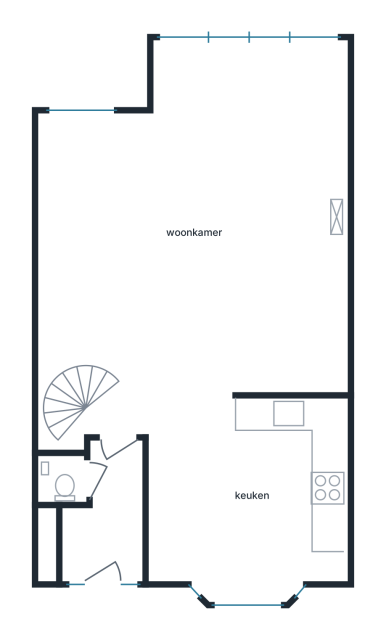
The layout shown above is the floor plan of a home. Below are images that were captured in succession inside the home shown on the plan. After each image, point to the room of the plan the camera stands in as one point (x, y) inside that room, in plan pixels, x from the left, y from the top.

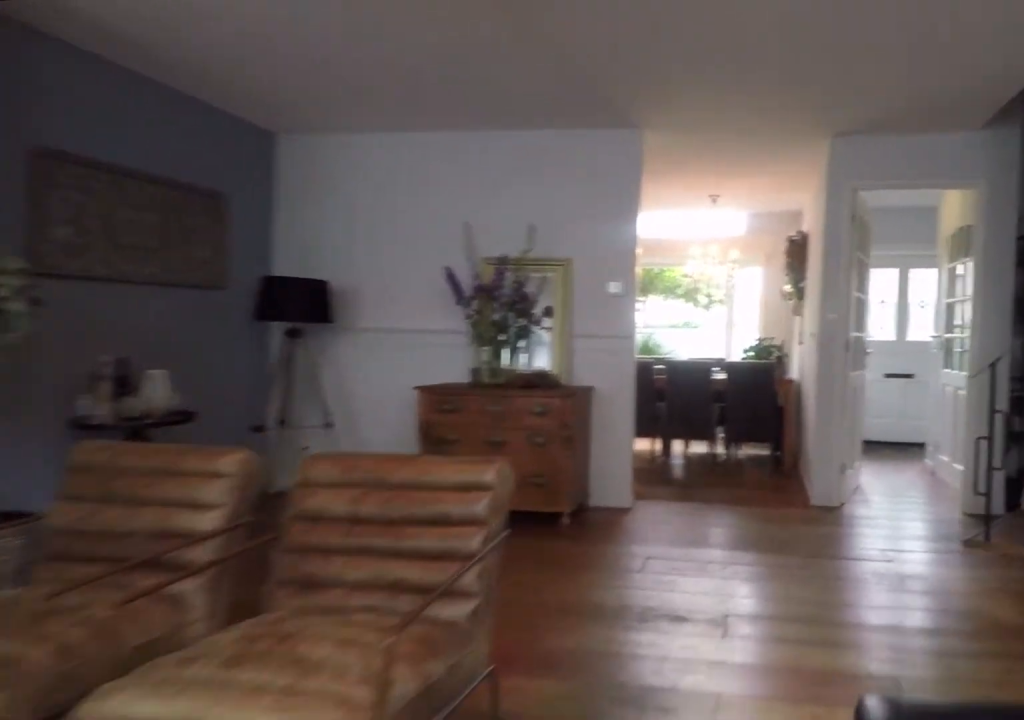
(199, 235)
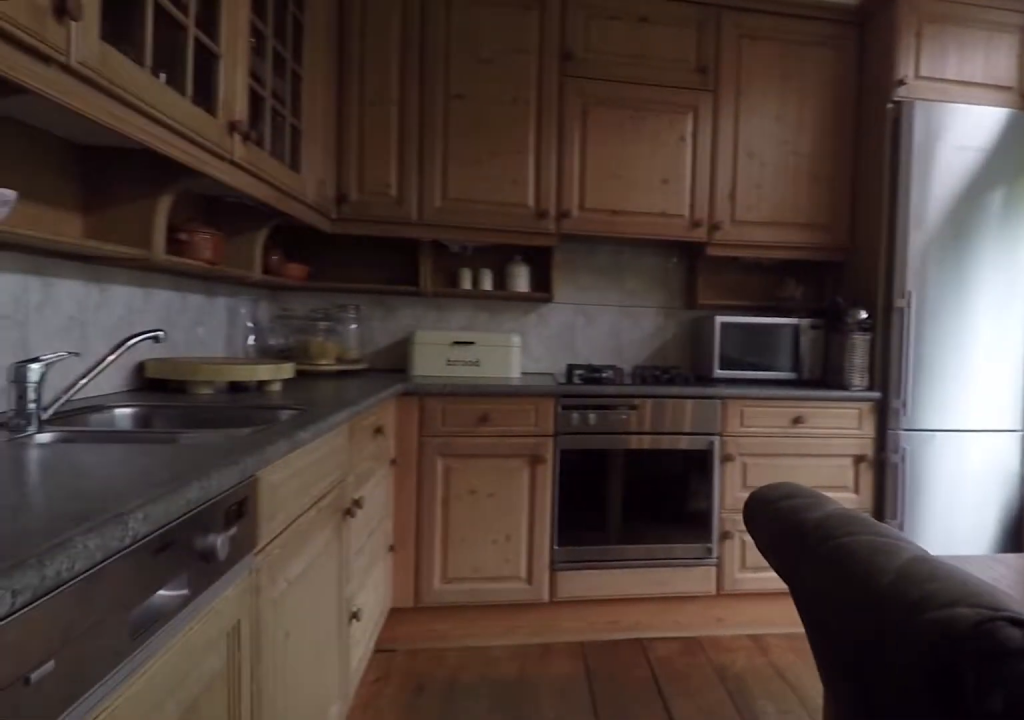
(278, 535)
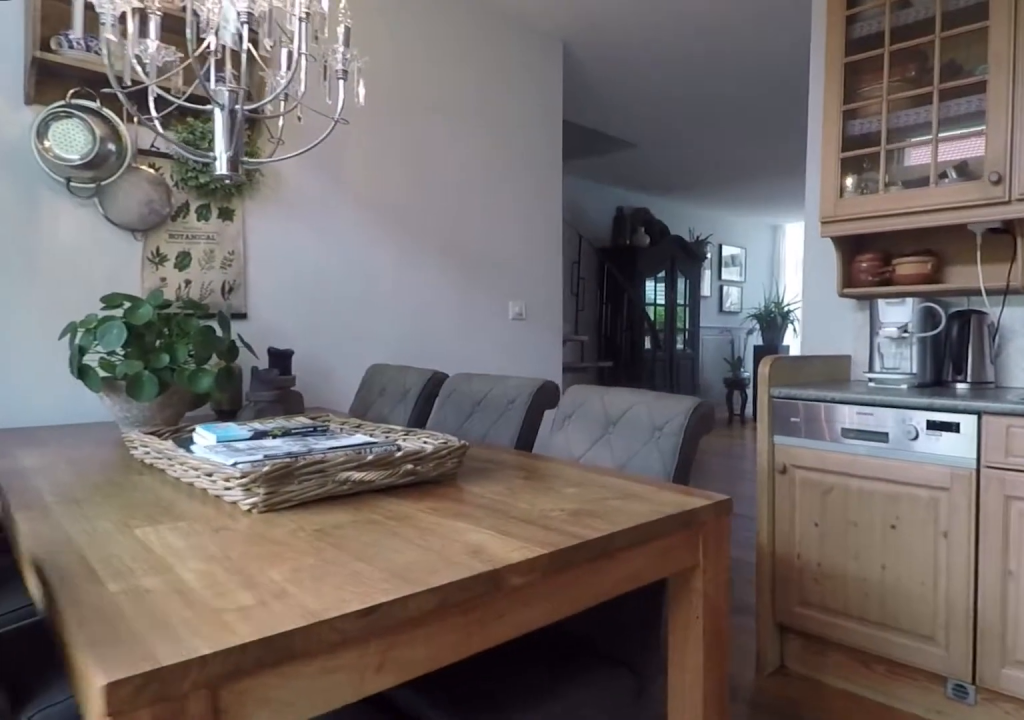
(278, 535)
